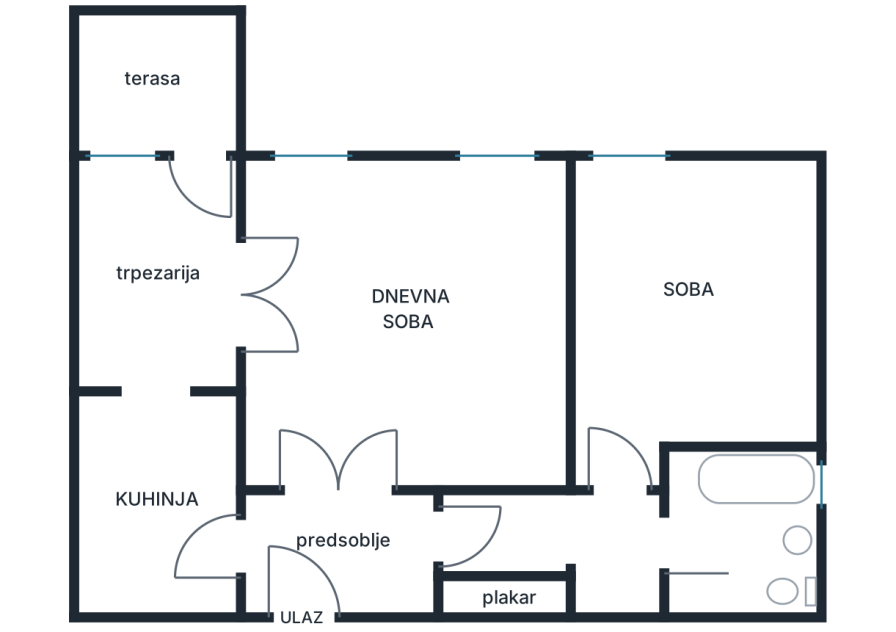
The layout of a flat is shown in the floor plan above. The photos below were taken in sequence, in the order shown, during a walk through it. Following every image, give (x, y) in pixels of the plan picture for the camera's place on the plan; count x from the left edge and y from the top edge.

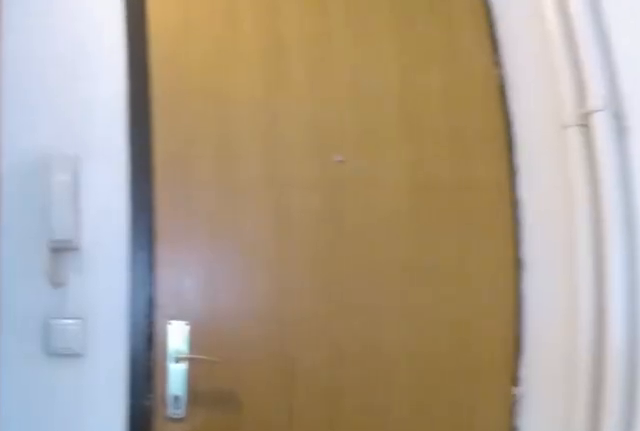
(346, 492)
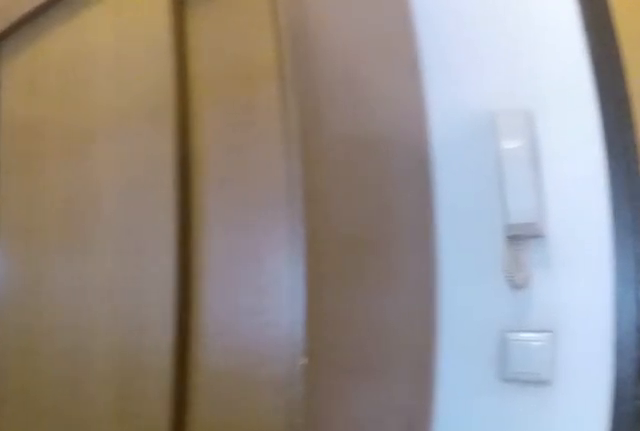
(336, 517)
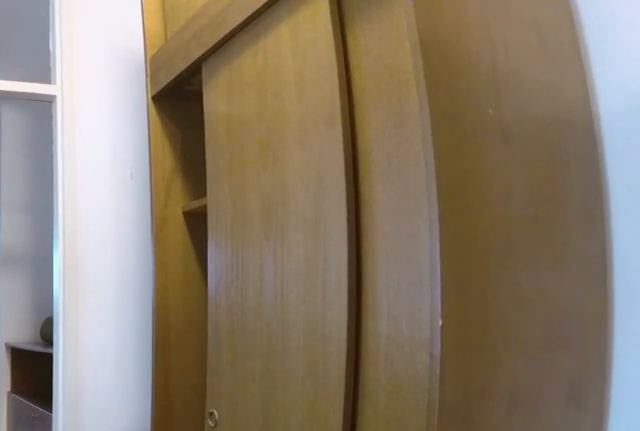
(333, 545)
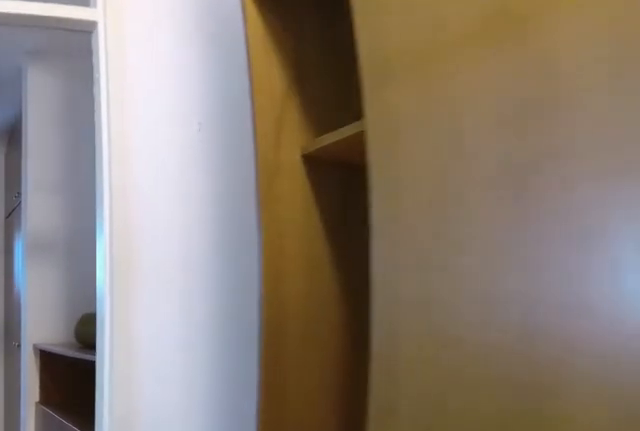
(357, 546)
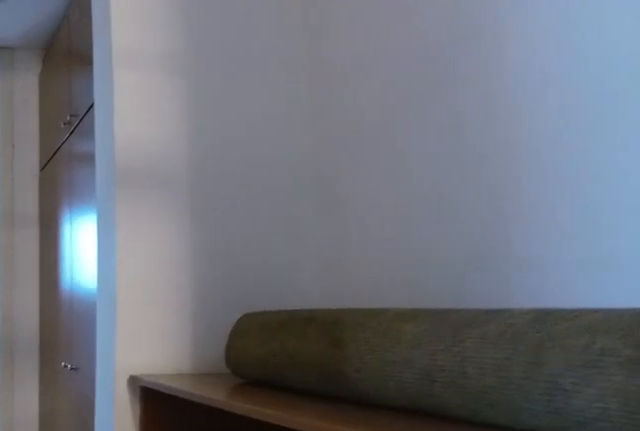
(417, 546)
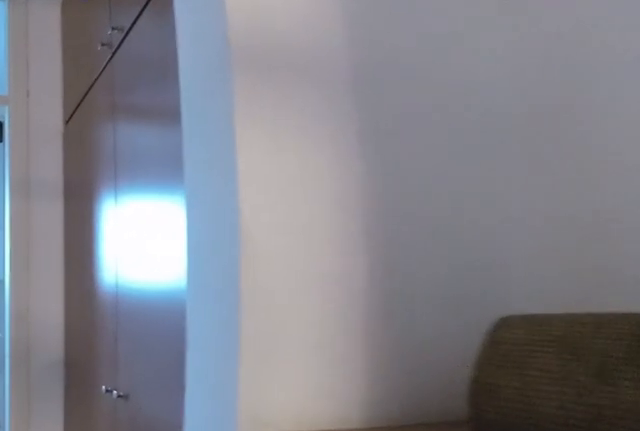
(466, 546)
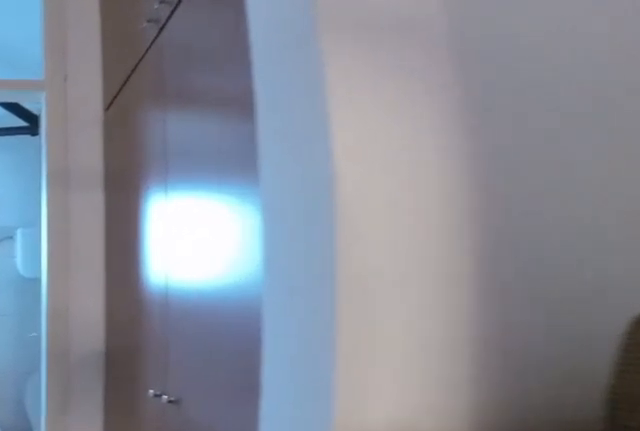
(478, 546)
